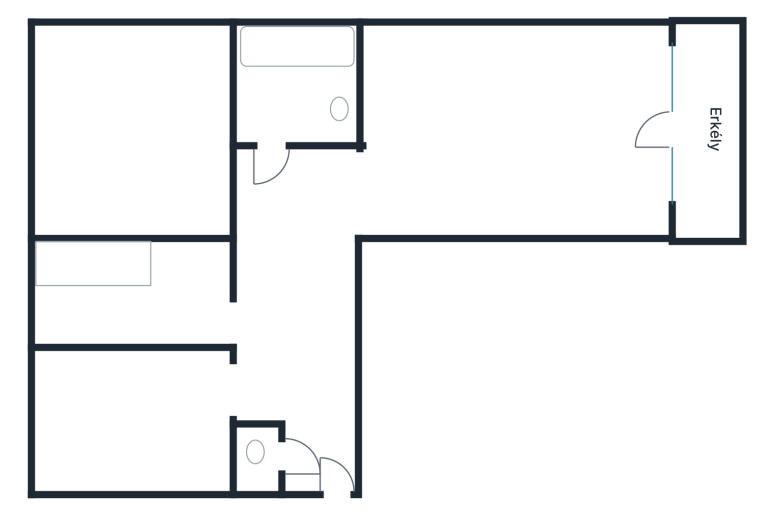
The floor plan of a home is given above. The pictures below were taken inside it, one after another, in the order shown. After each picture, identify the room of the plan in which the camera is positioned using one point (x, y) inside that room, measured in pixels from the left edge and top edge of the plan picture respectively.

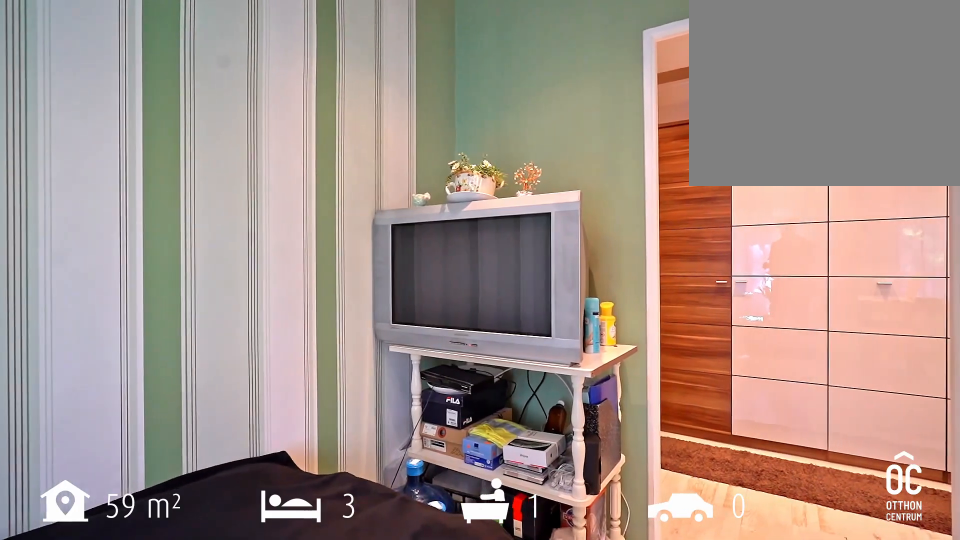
(125, 283)
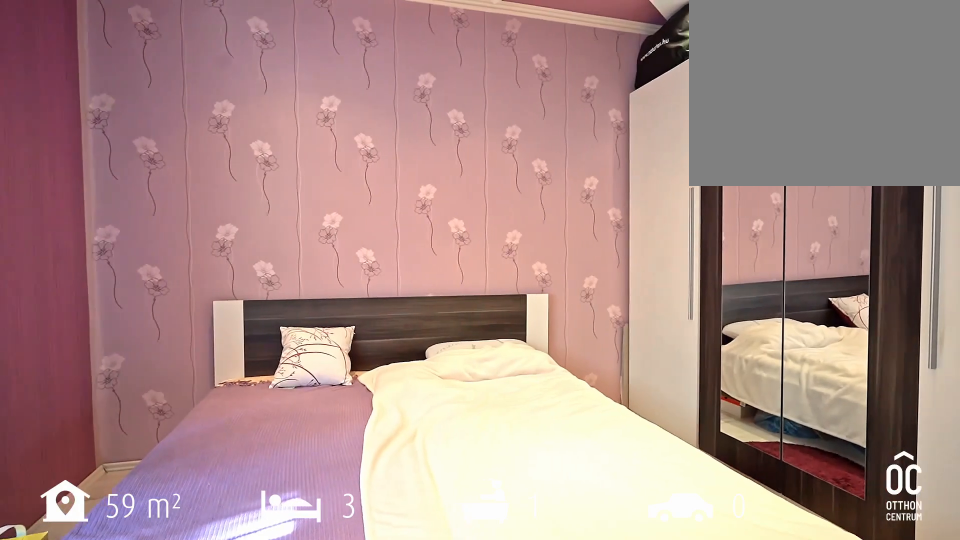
(153, 126)
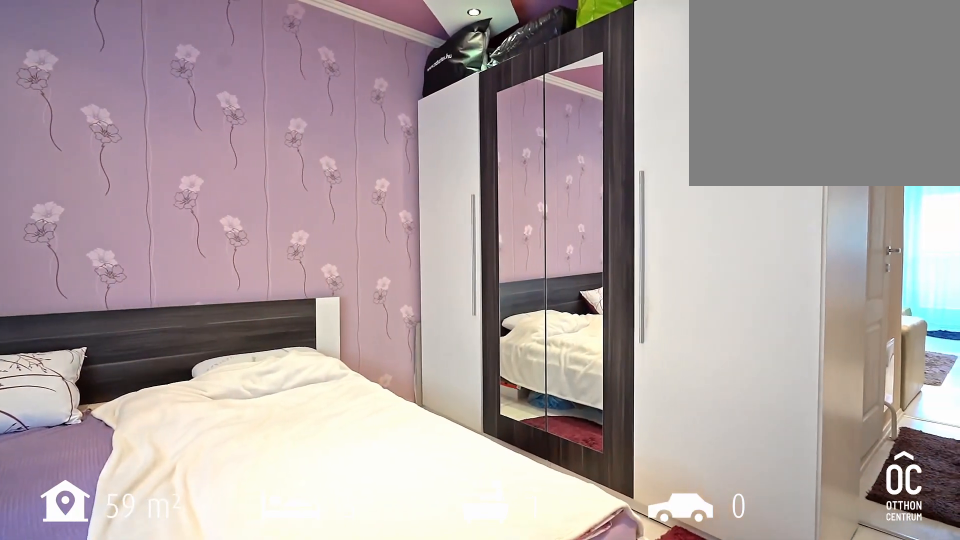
(153, 126)
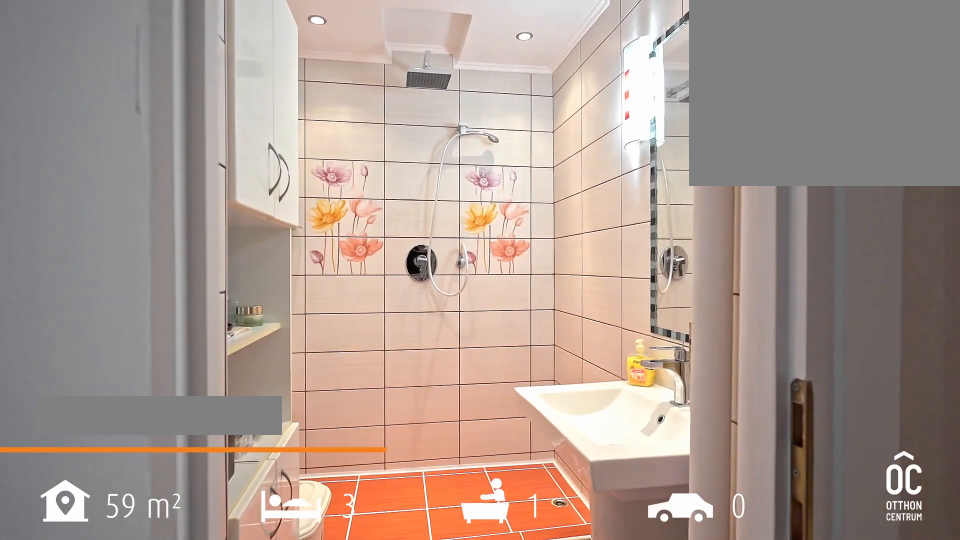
(305, 88)
